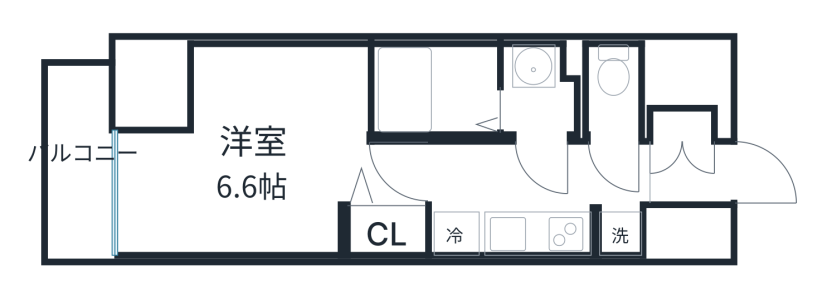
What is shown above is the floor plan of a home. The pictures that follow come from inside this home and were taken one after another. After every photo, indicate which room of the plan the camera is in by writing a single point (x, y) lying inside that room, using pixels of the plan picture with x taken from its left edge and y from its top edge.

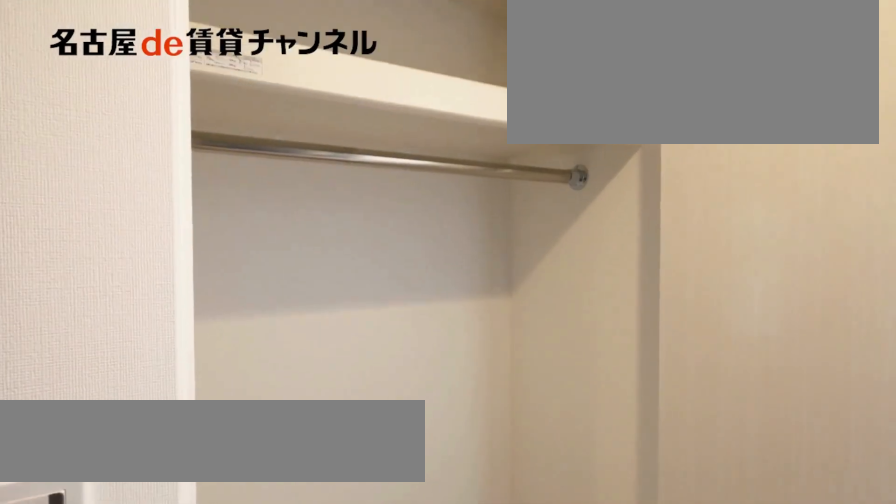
(384, 230)
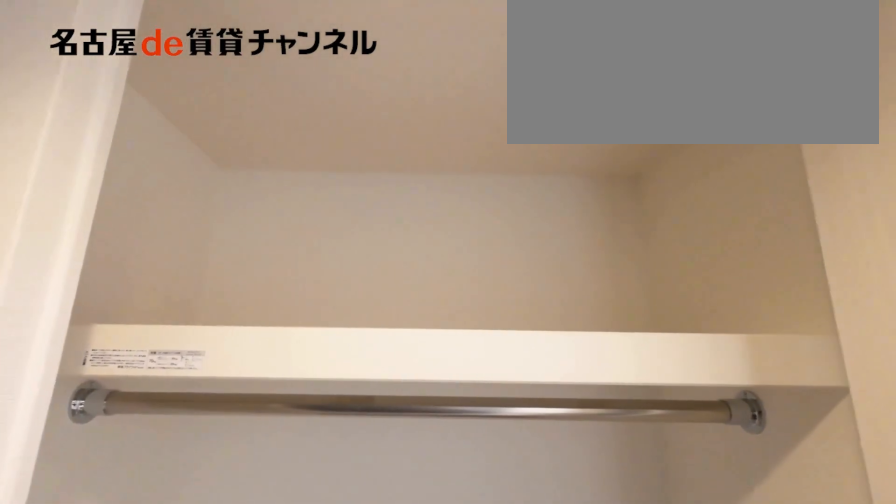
(384, 230)
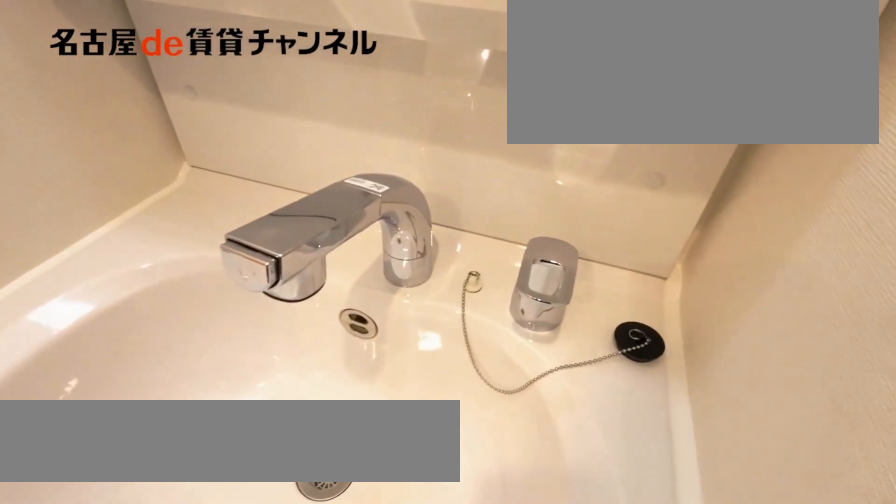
(541, 91)
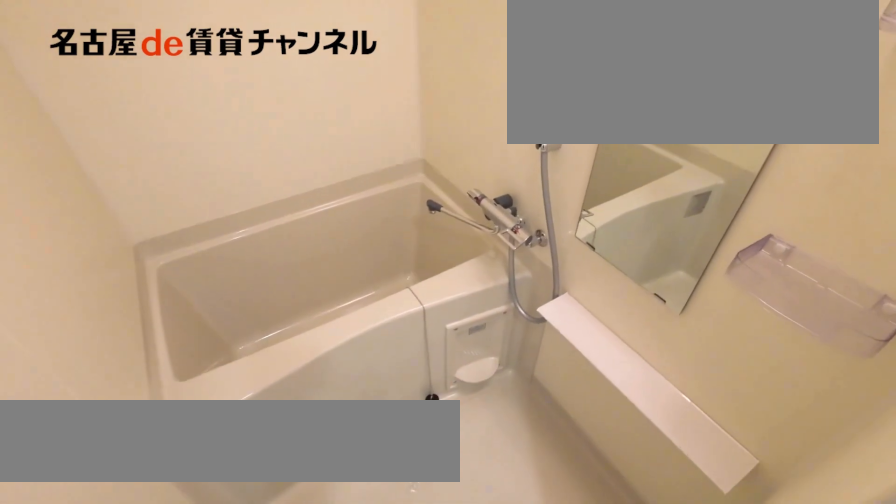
(435, 90)
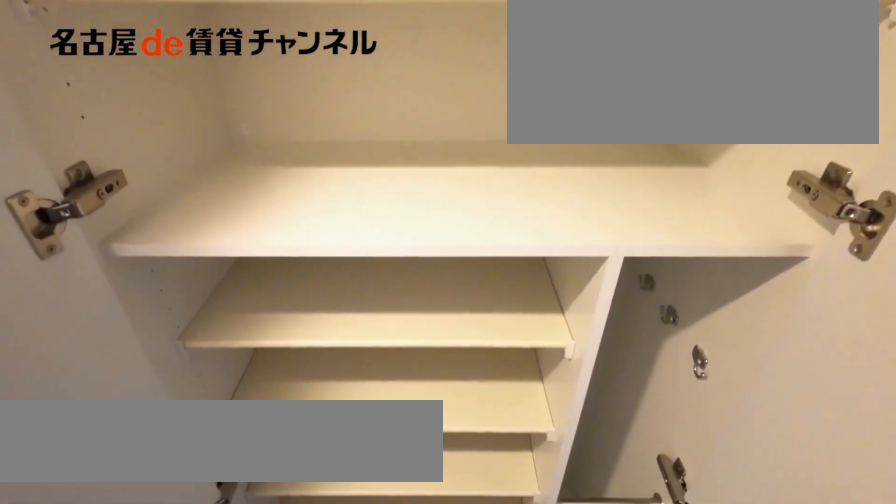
(688, 123)
